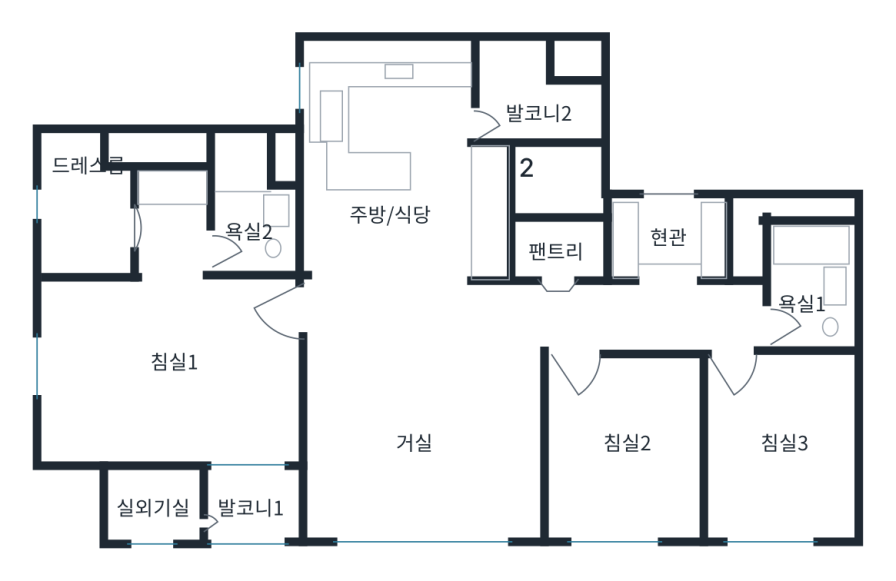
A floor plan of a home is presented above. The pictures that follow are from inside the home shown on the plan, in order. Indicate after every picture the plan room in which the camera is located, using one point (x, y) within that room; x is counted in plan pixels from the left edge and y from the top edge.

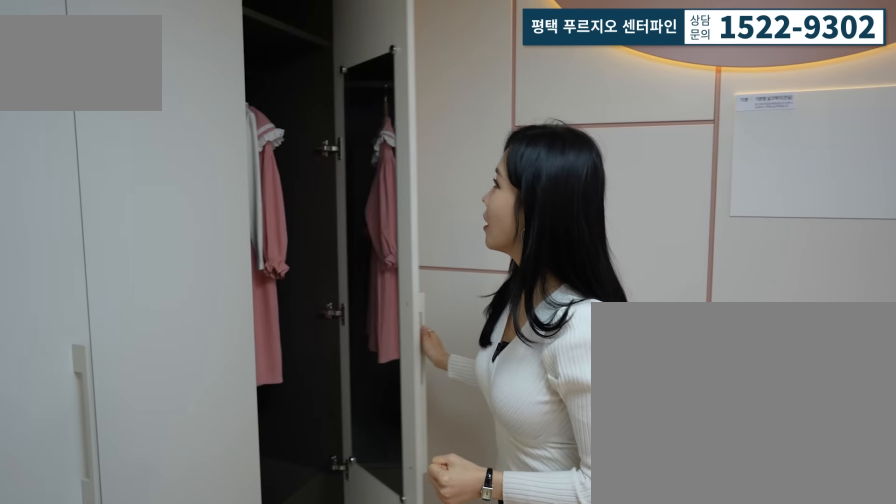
(789, 440)
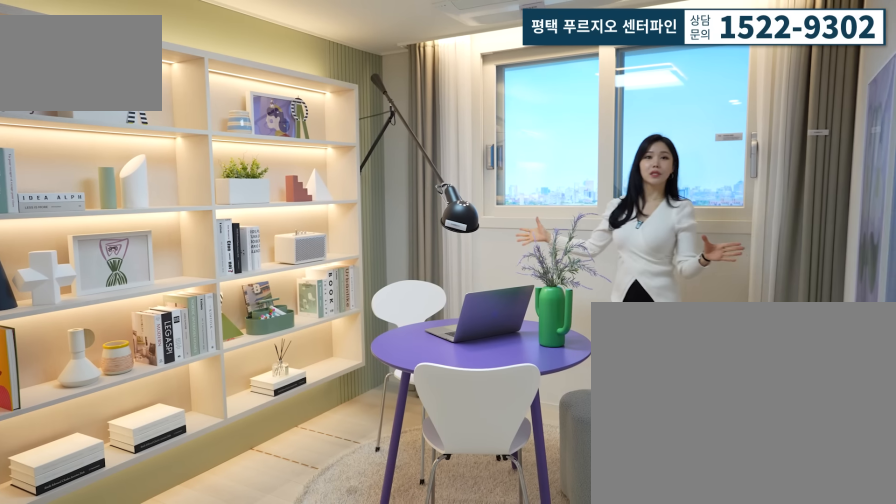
(621, 440)
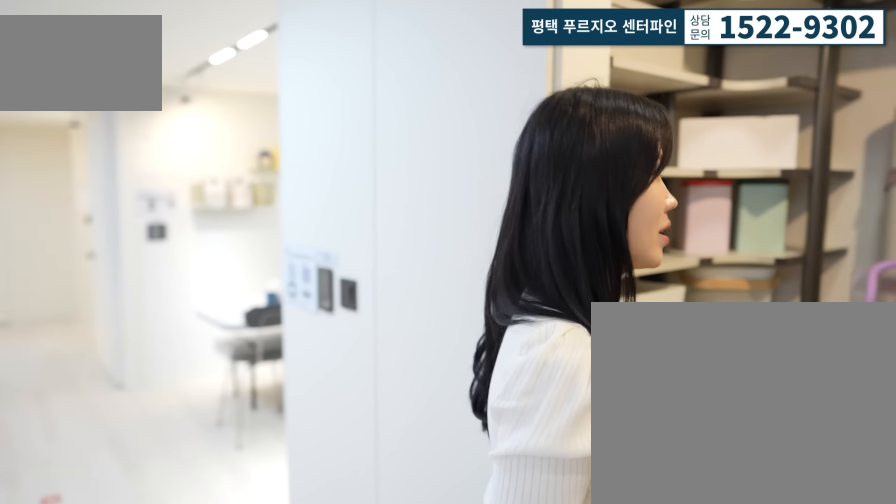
(560, 281)
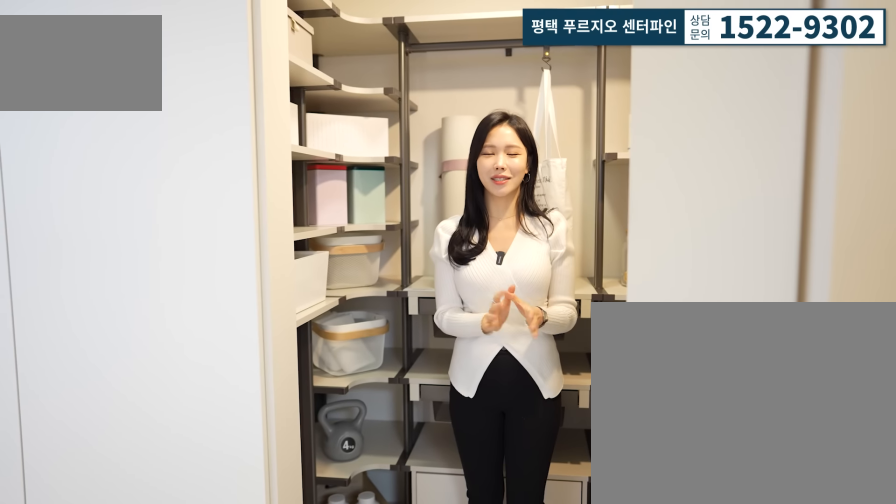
(560, 282)
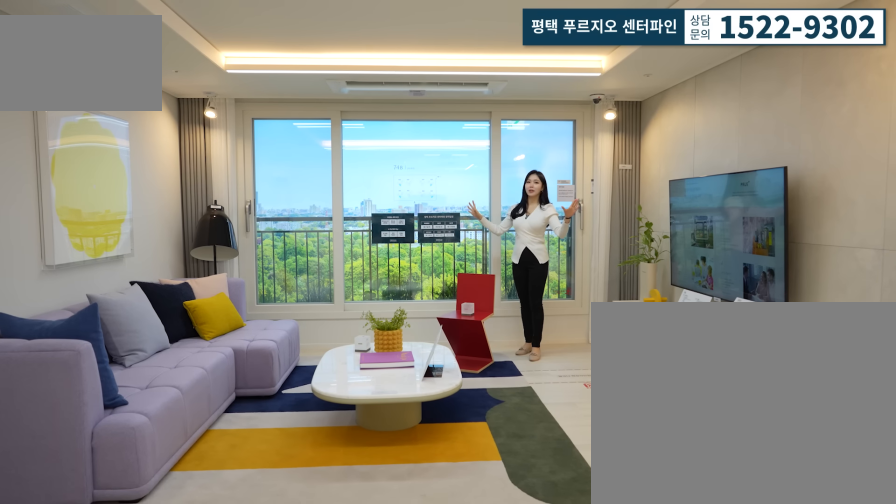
(418, 430)
